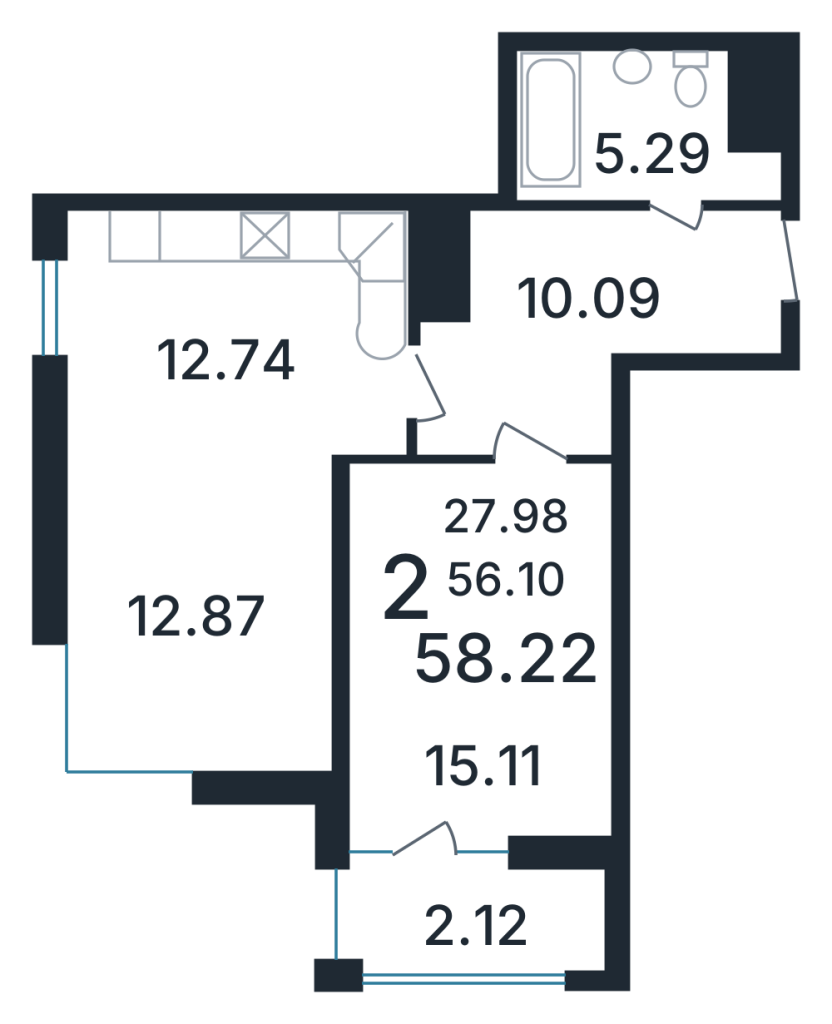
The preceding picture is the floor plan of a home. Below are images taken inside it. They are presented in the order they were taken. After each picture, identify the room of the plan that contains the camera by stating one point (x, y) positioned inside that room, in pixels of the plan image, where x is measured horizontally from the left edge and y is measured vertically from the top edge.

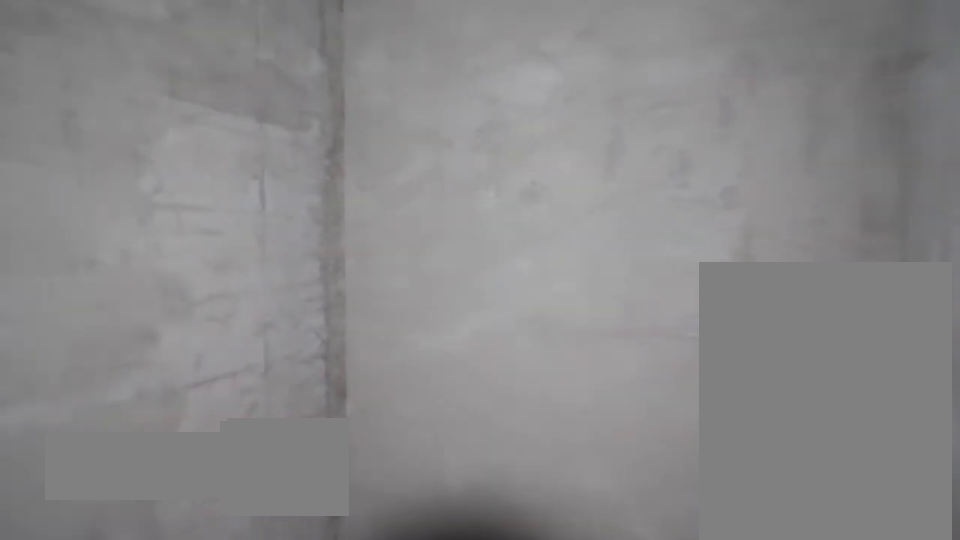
(631, 129)
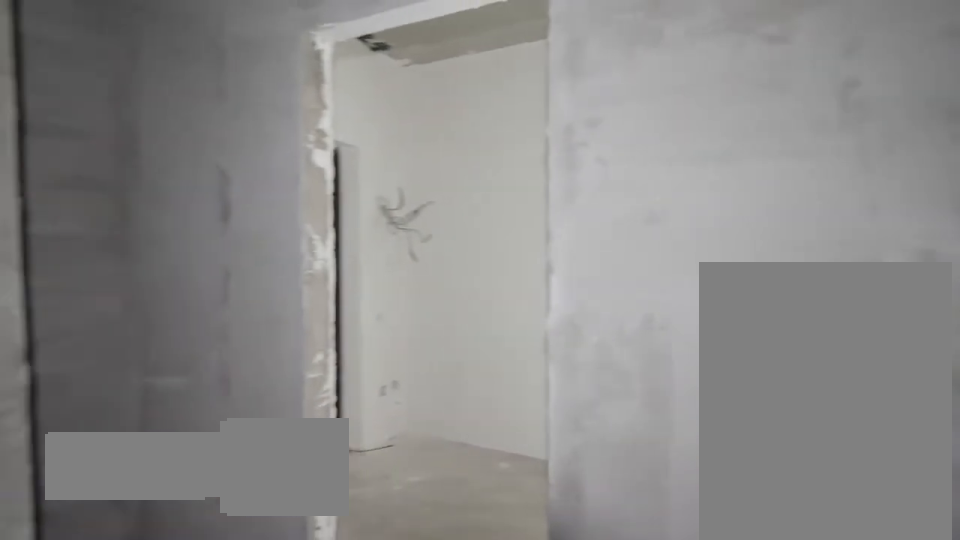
(631, 129)
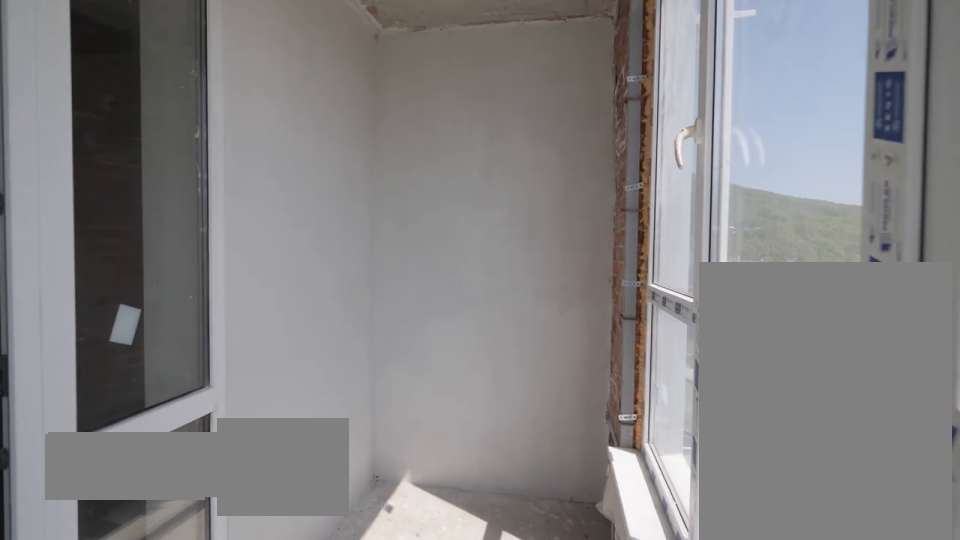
(474, 921)
